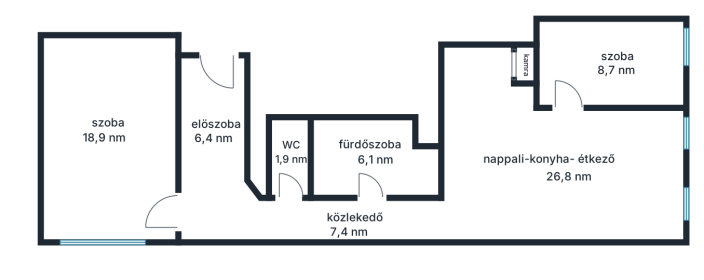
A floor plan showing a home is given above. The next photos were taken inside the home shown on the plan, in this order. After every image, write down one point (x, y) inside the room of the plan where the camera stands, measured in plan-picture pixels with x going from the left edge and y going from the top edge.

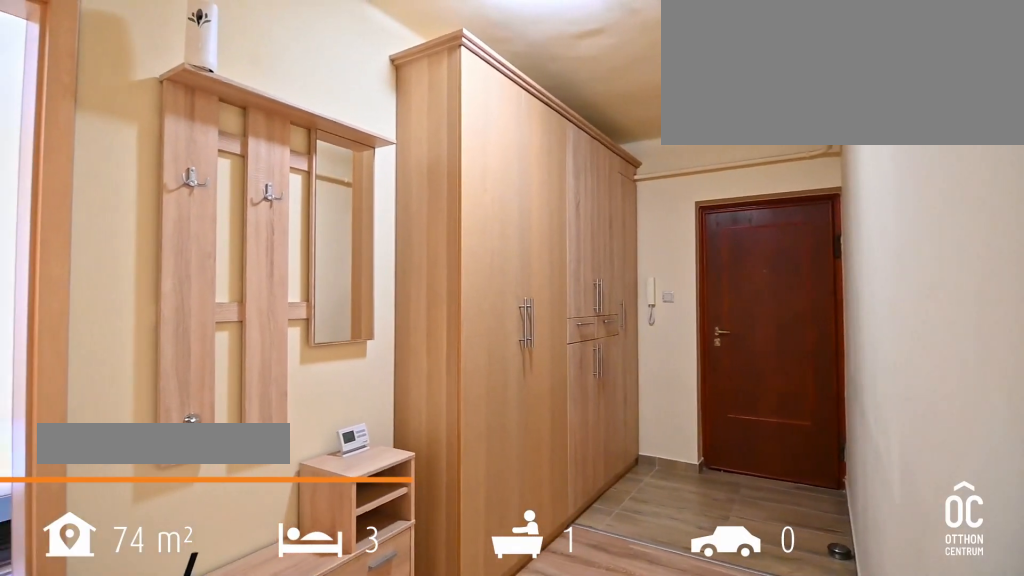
(211, 144)
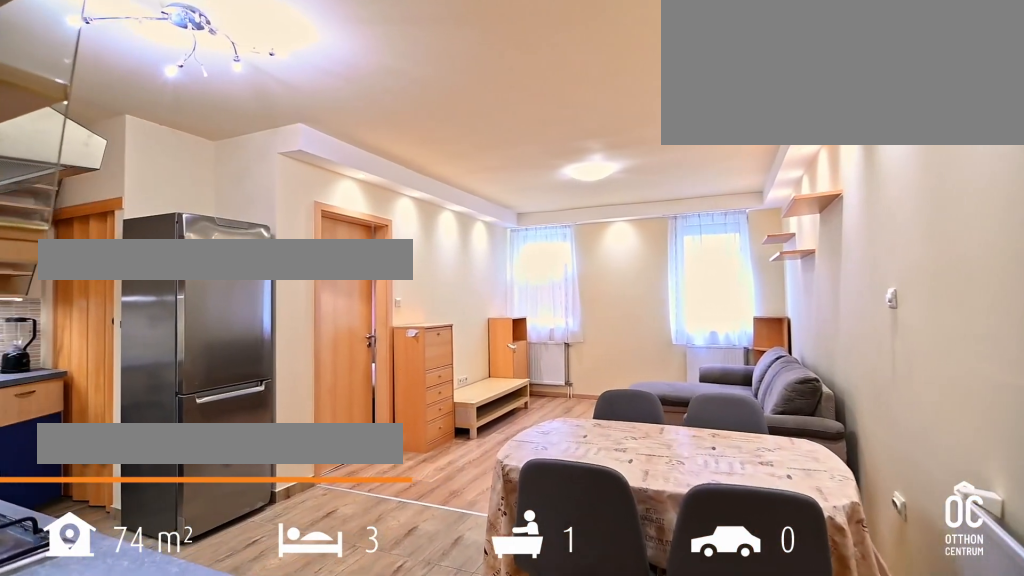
(561, 169)
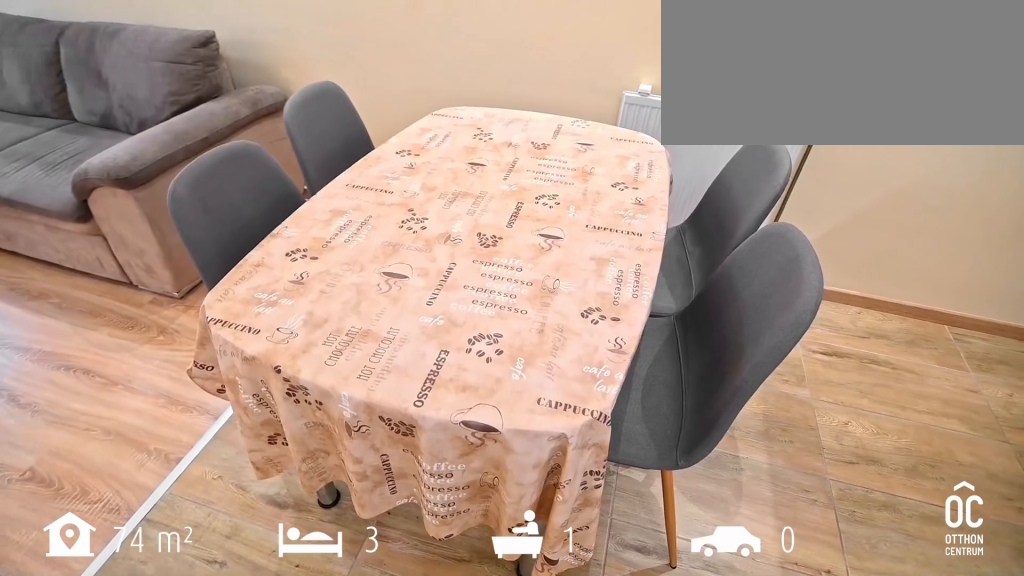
(561, 169)
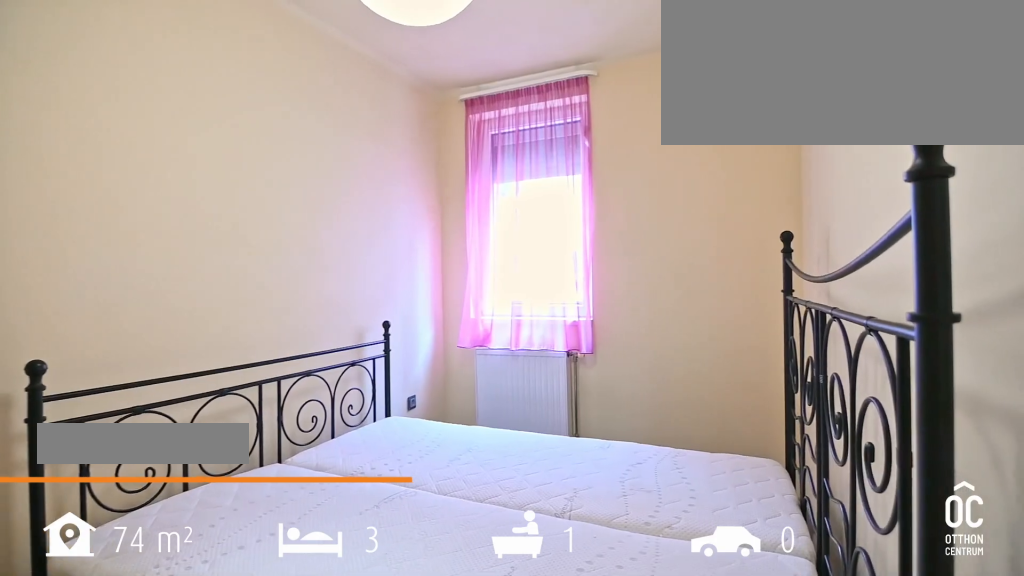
(611, 60)
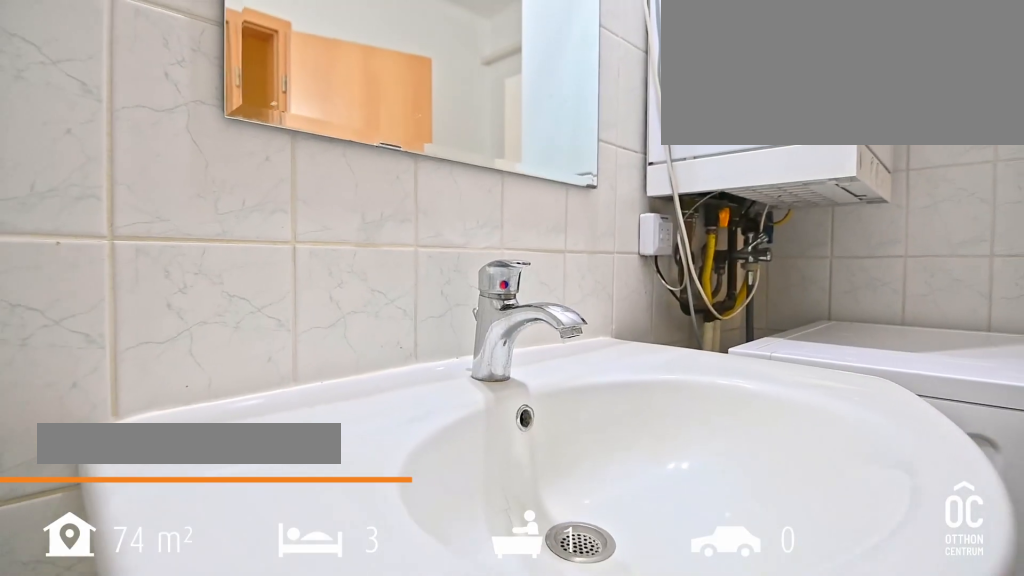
(365, 155)
